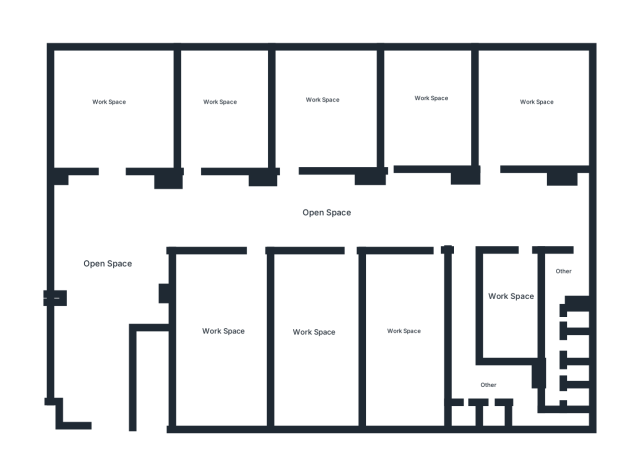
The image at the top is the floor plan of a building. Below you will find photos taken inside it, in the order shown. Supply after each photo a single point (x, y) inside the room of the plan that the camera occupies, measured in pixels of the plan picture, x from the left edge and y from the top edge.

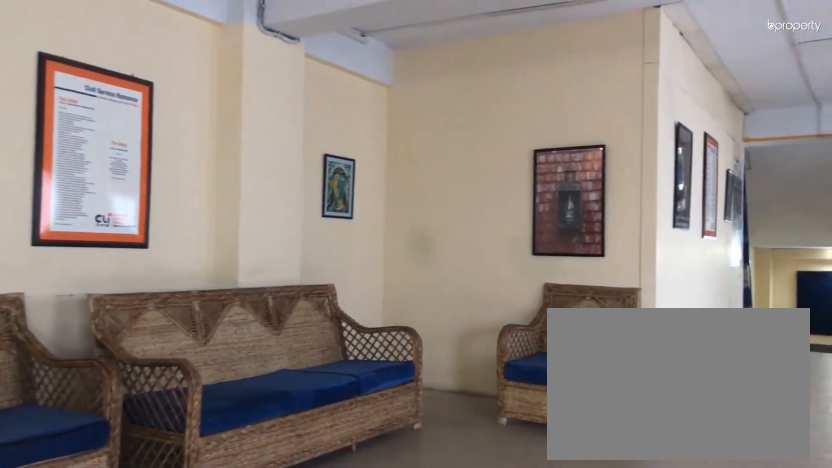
(111, 228)
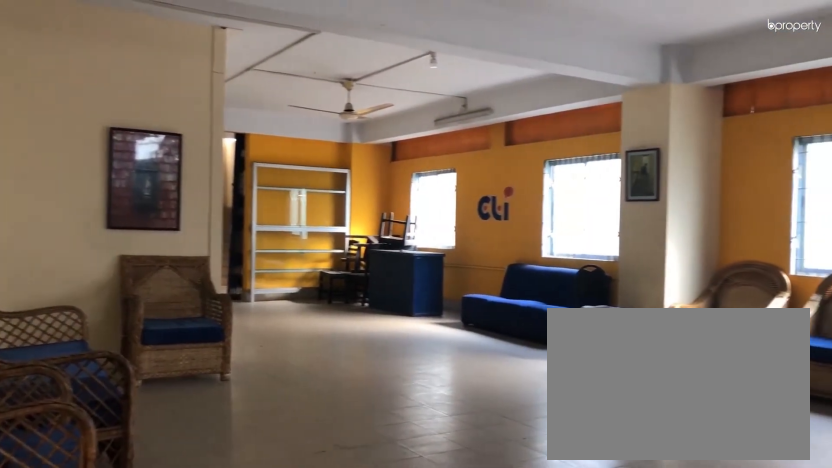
(111, 228)
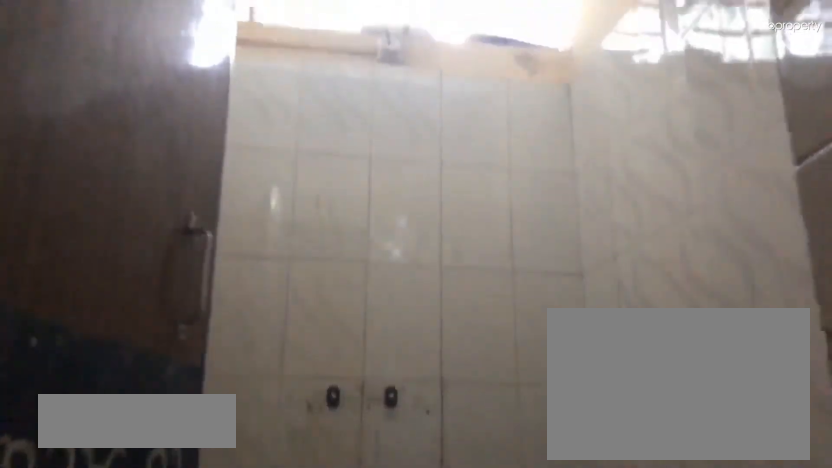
(576, 397)
